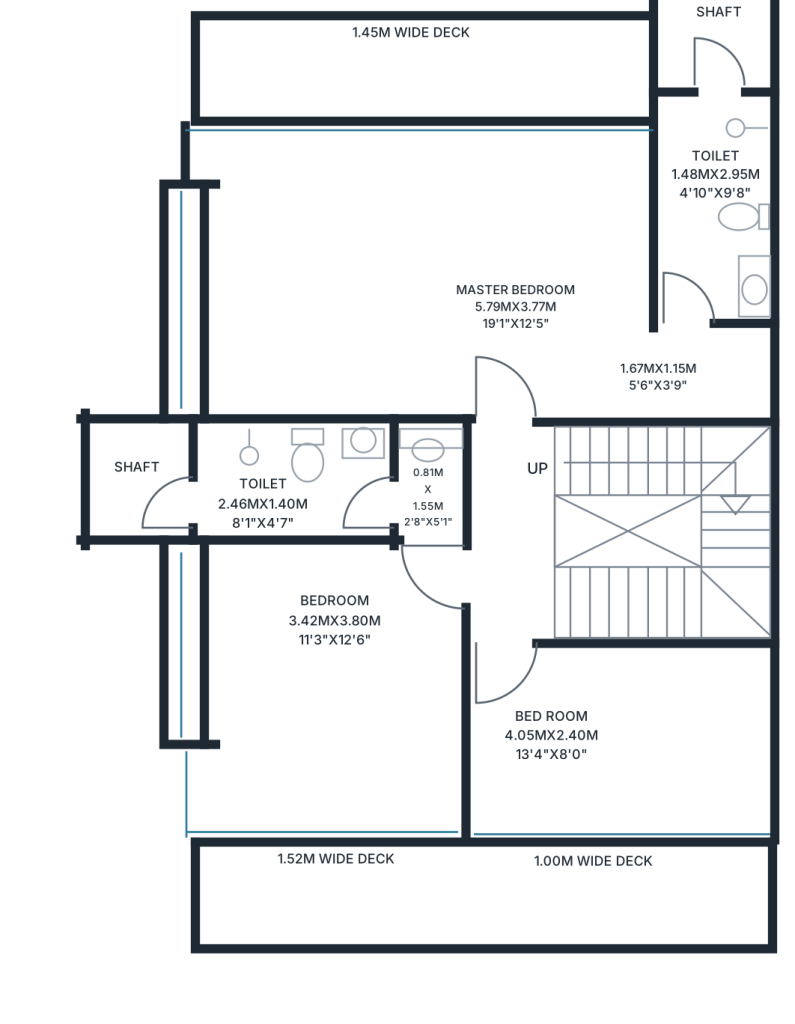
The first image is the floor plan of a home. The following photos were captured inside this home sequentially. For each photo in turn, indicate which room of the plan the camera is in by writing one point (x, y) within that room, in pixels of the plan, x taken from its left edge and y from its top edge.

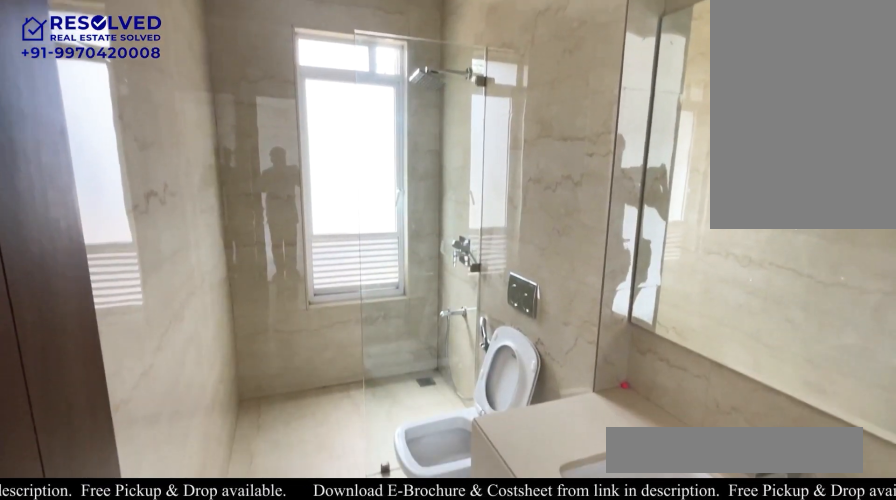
(713, 208)
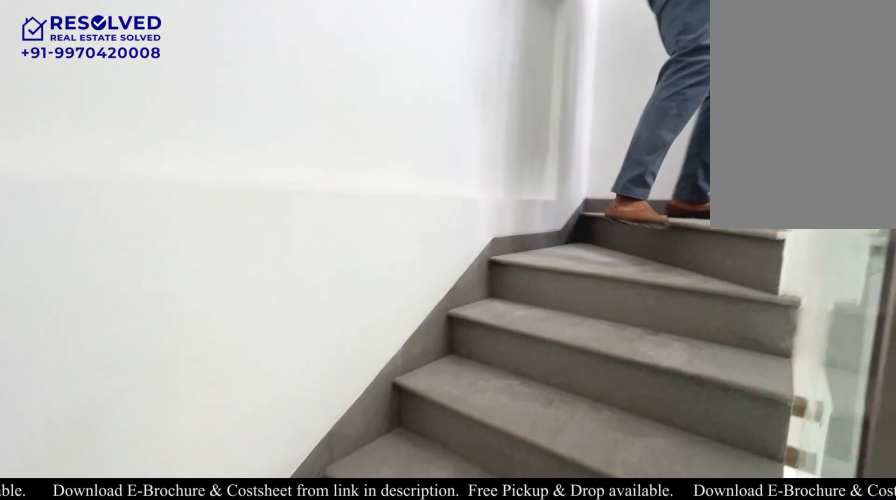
(660, 528)
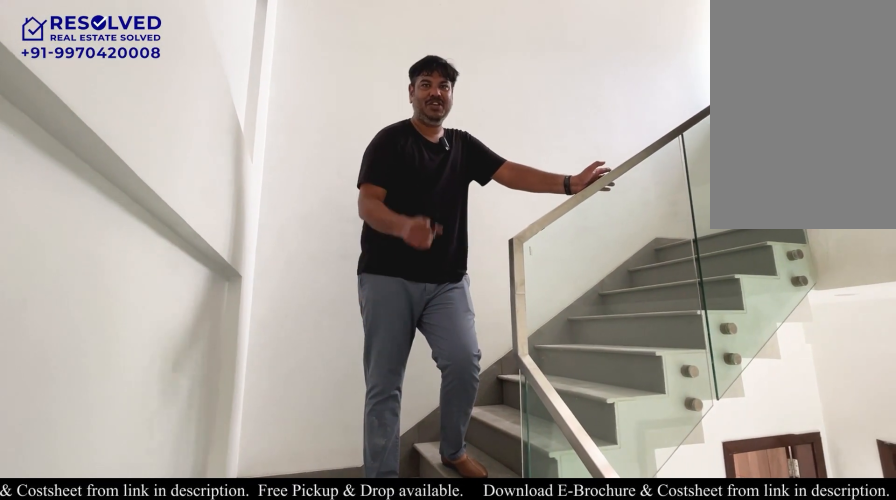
(660, 528)
